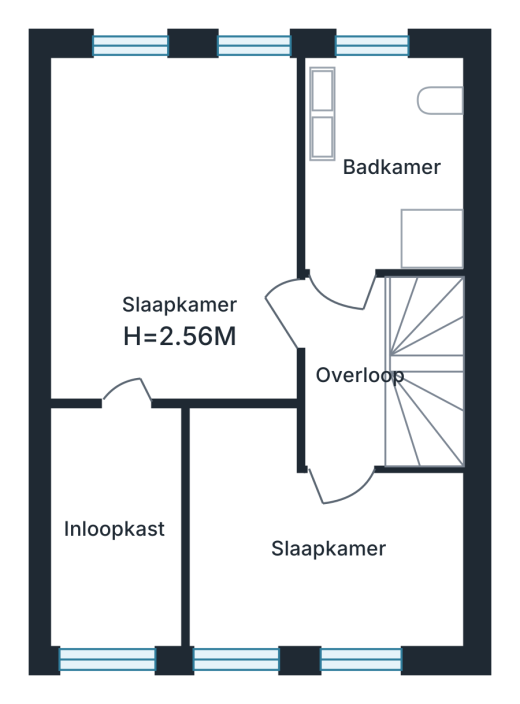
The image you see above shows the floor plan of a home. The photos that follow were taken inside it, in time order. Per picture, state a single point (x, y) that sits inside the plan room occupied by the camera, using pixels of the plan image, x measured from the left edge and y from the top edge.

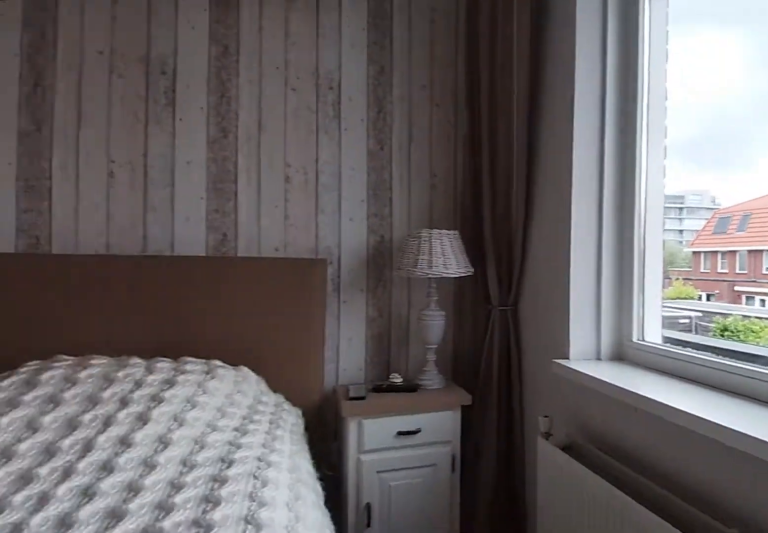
(175, 230)
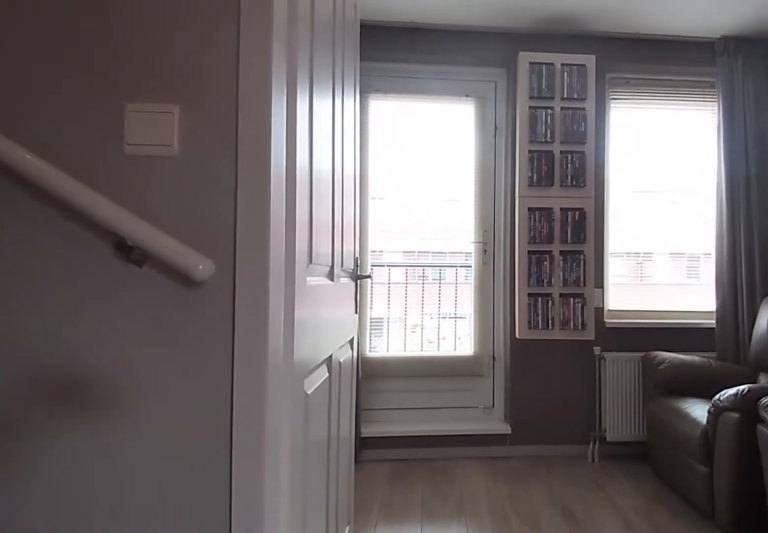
(344, 375)
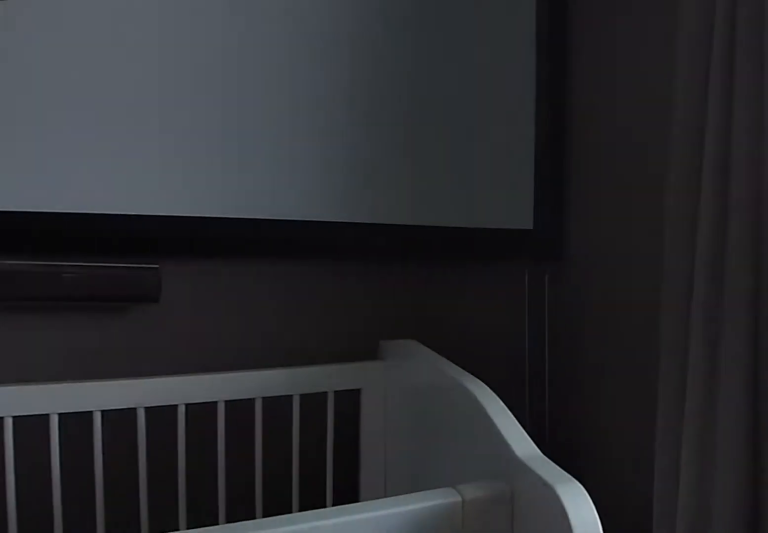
(338, 625)
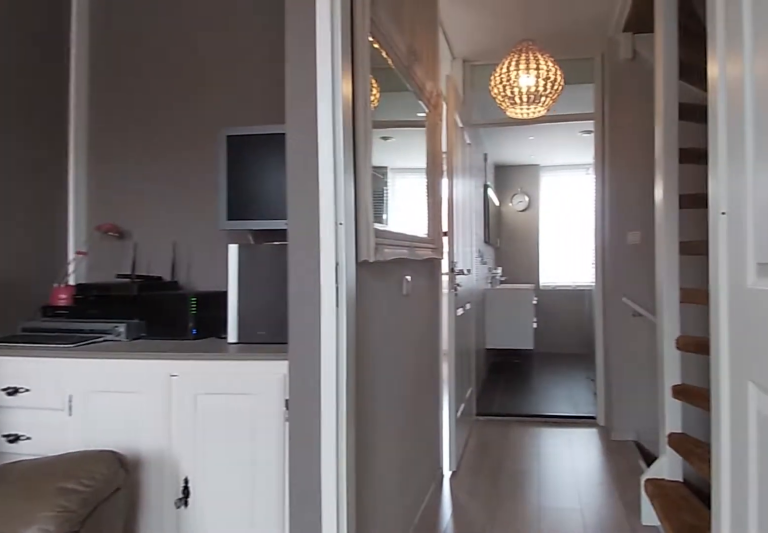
(338, 625)
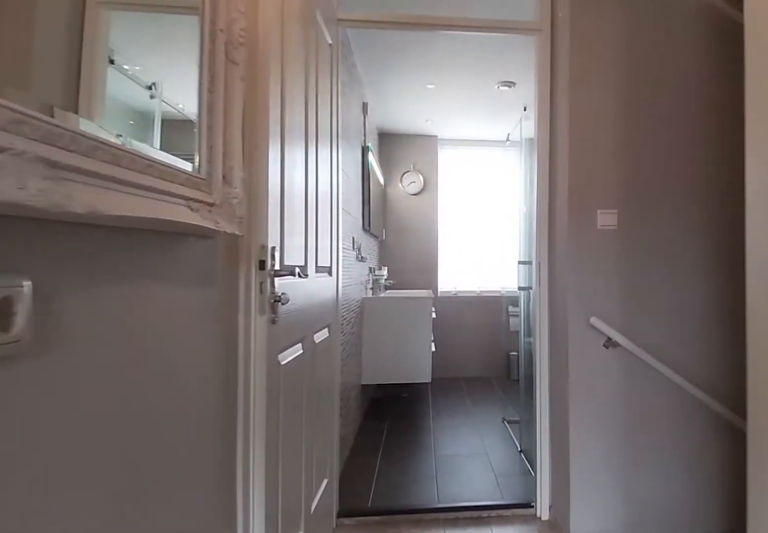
(344, 375)
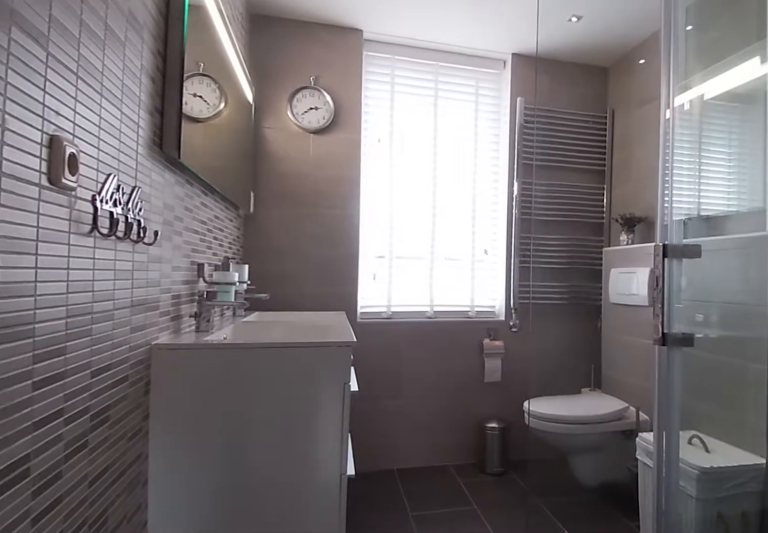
(384, 163)
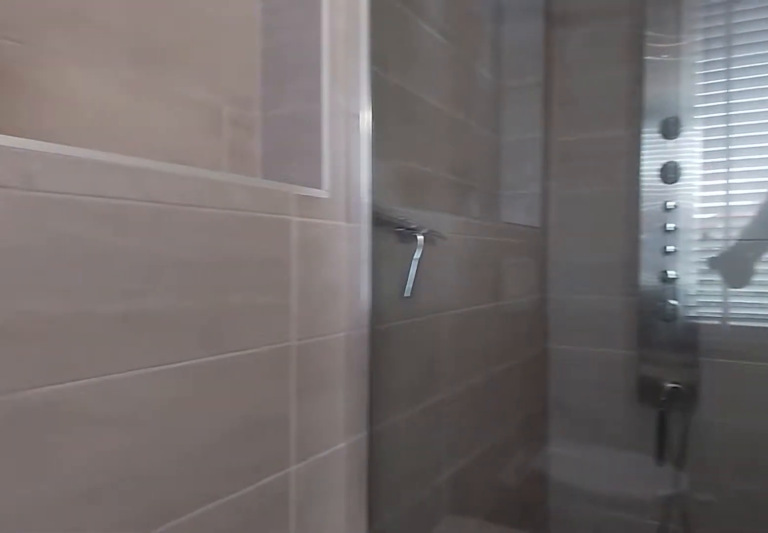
(384, 163)
